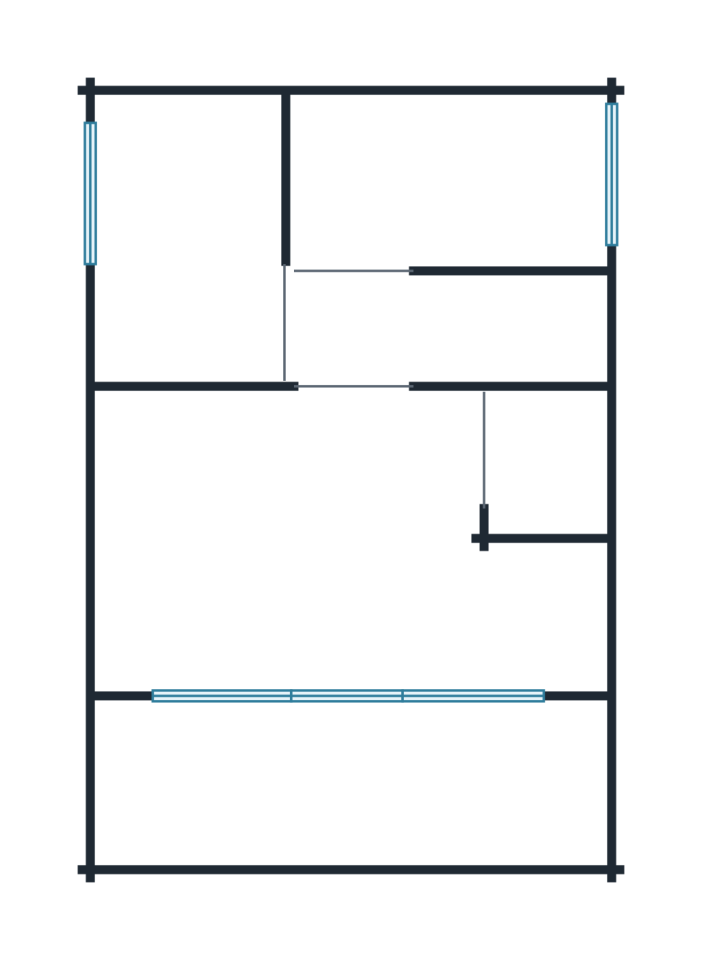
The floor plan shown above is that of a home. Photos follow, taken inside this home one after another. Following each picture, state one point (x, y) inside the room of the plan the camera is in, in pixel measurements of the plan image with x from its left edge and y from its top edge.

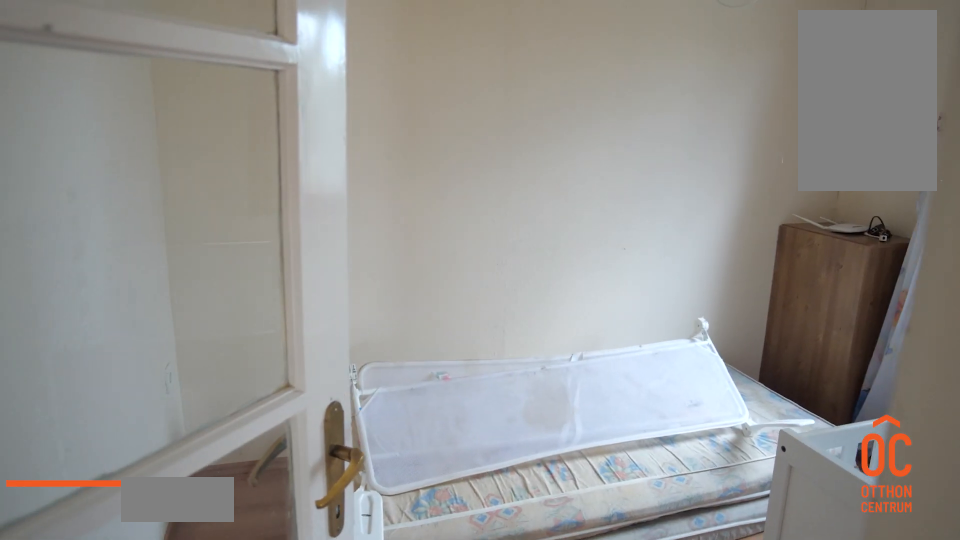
(452, 177)
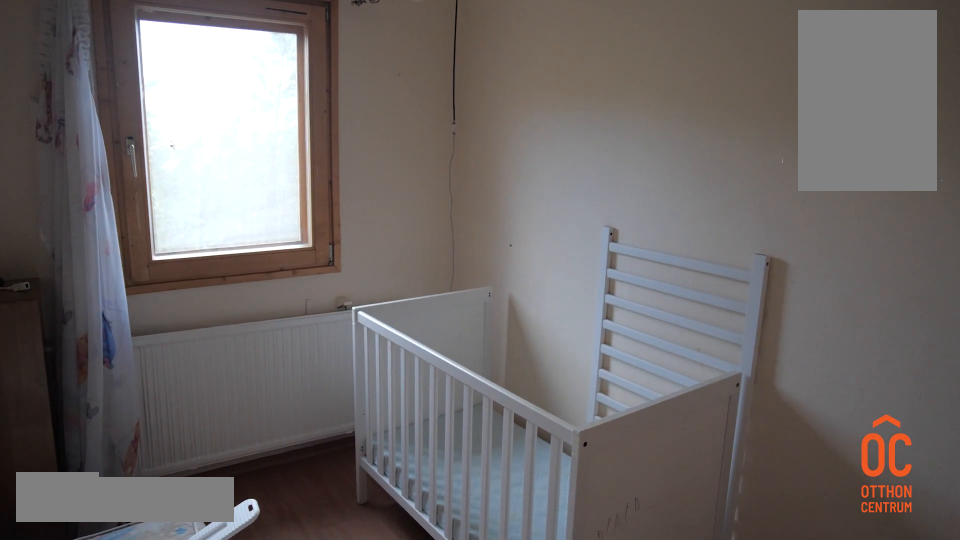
(451, 176)
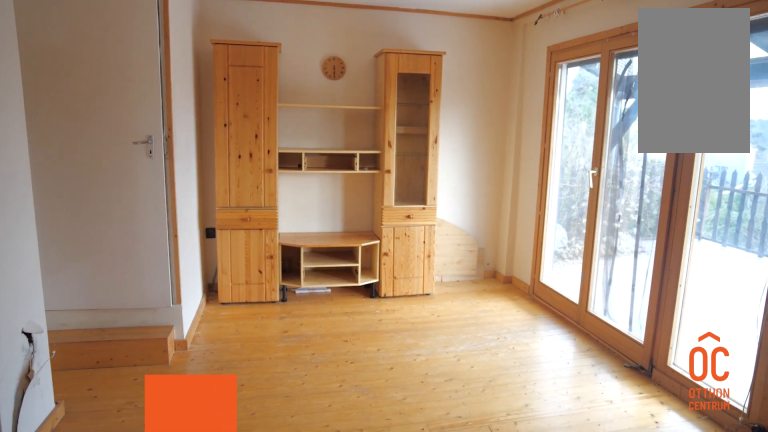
(351, 555)
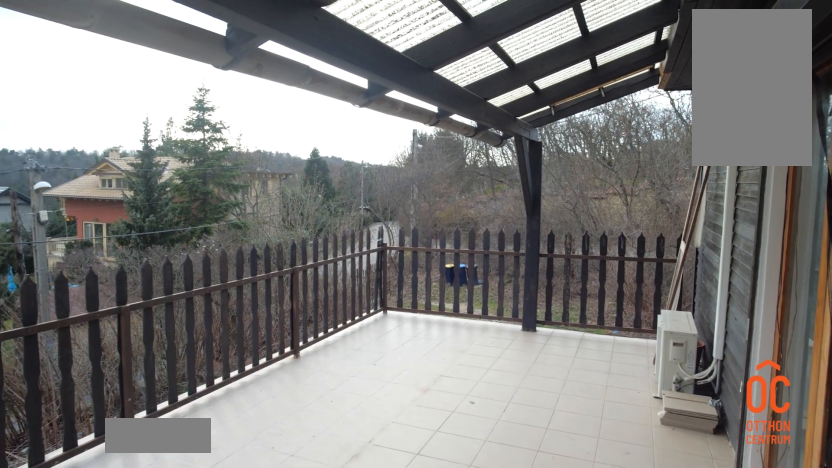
(351, 782)
